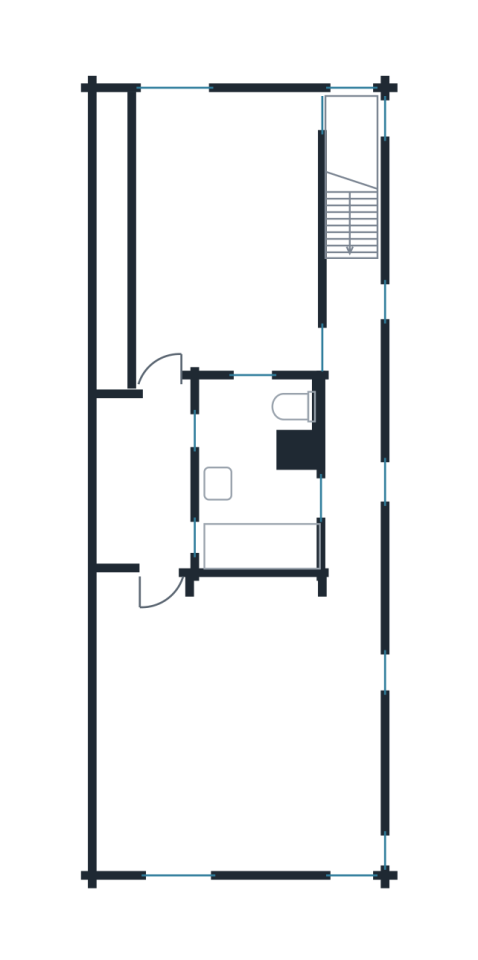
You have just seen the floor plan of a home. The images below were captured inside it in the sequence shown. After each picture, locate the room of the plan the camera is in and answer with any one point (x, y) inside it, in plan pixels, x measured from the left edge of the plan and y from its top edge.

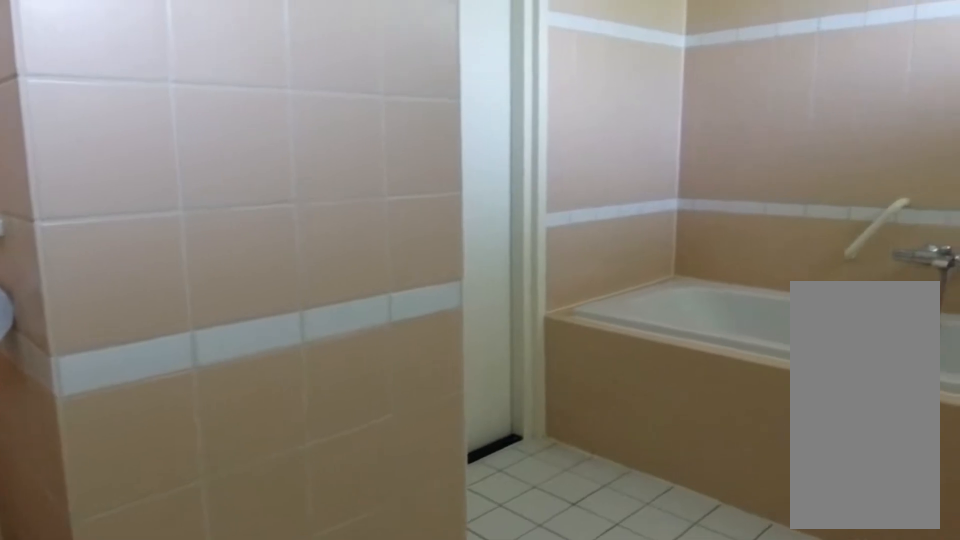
(257, 454)
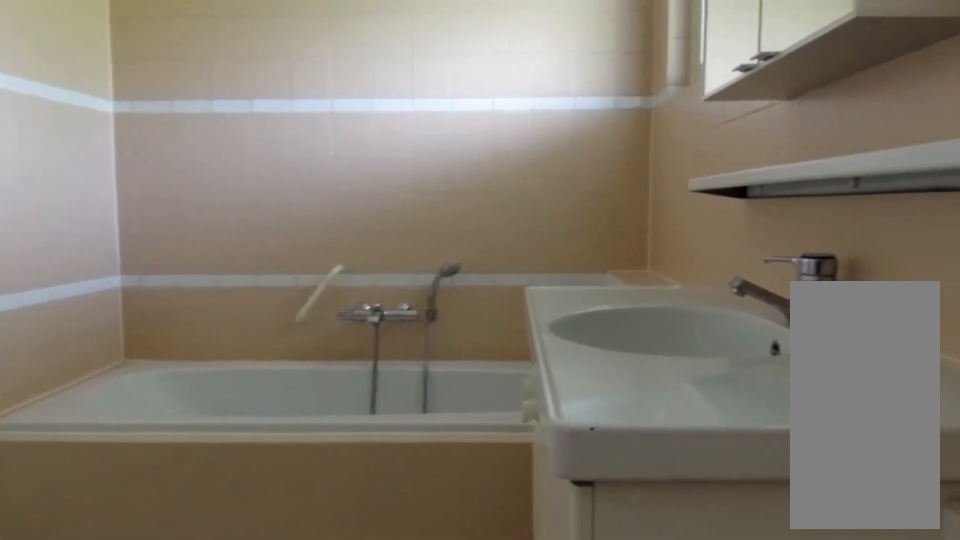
(257, 454)
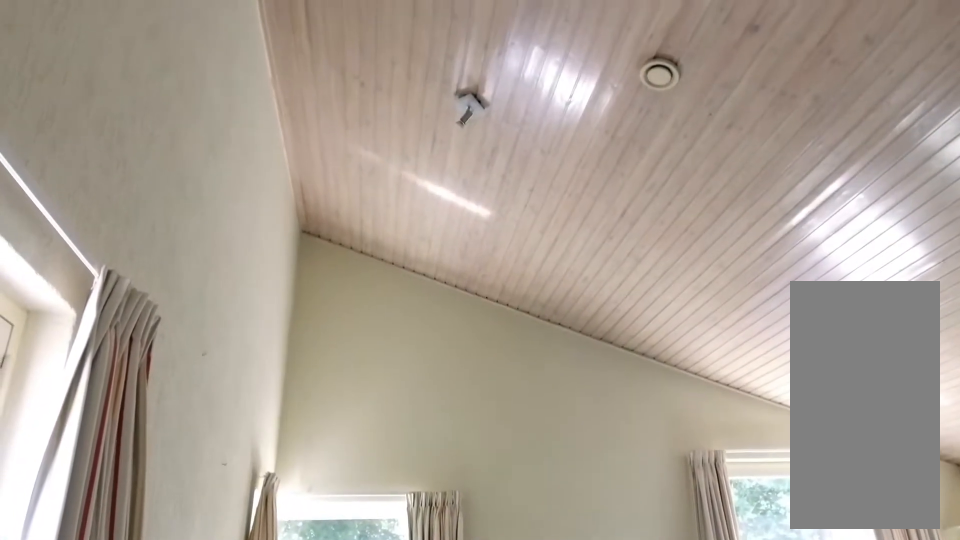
(240, 723)
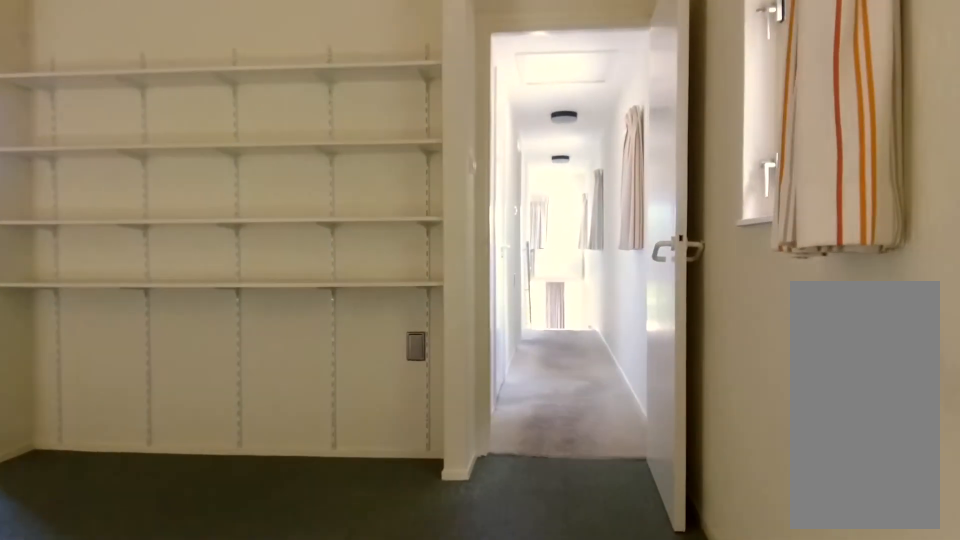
(240, 723)
